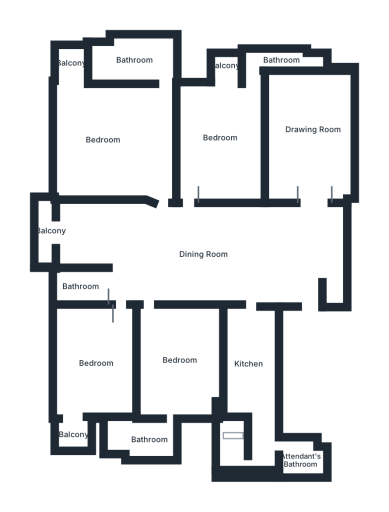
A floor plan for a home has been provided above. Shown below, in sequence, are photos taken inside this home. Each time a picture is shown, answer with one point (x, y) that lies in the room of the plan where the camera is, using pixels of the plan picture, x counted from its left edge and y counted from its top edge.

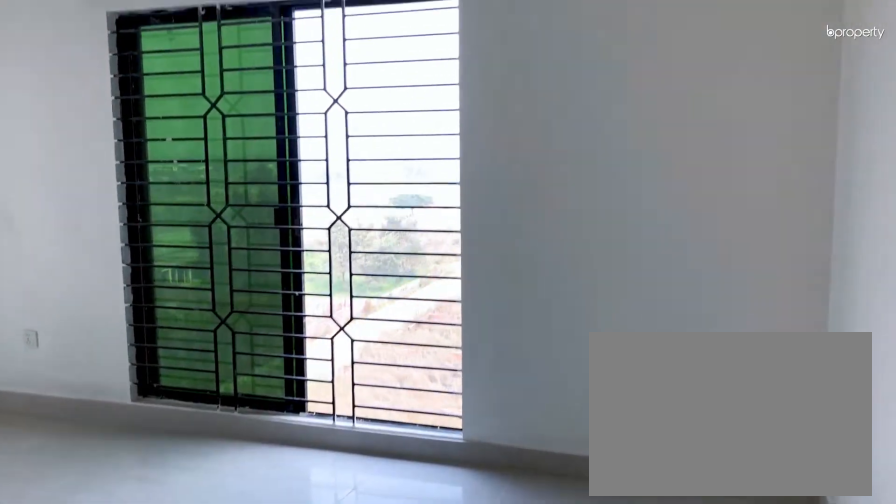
(89, 361)
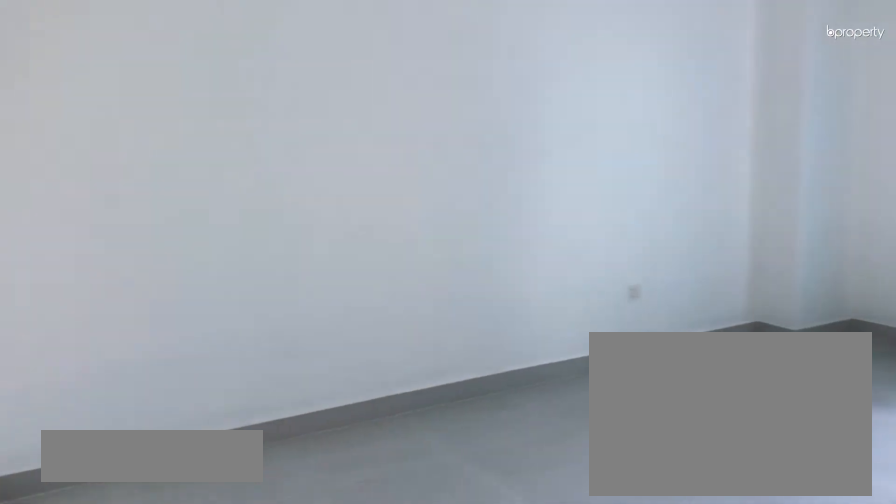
(179, 366)
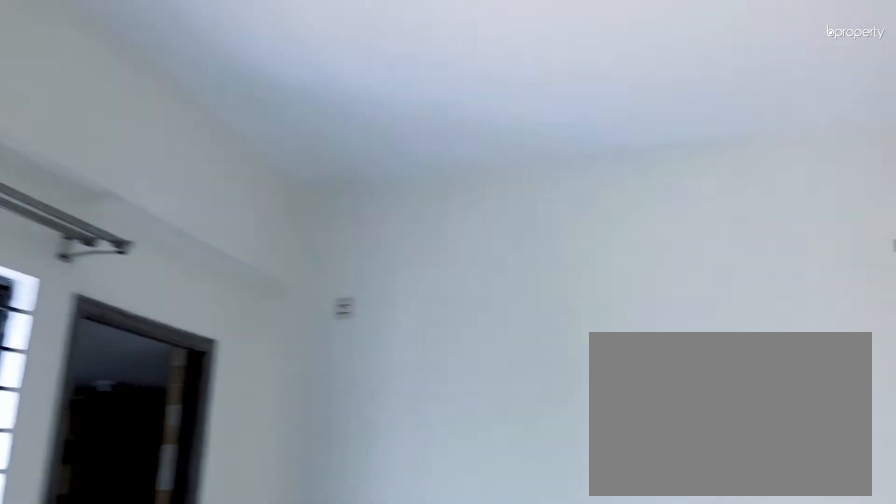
(179, 366)
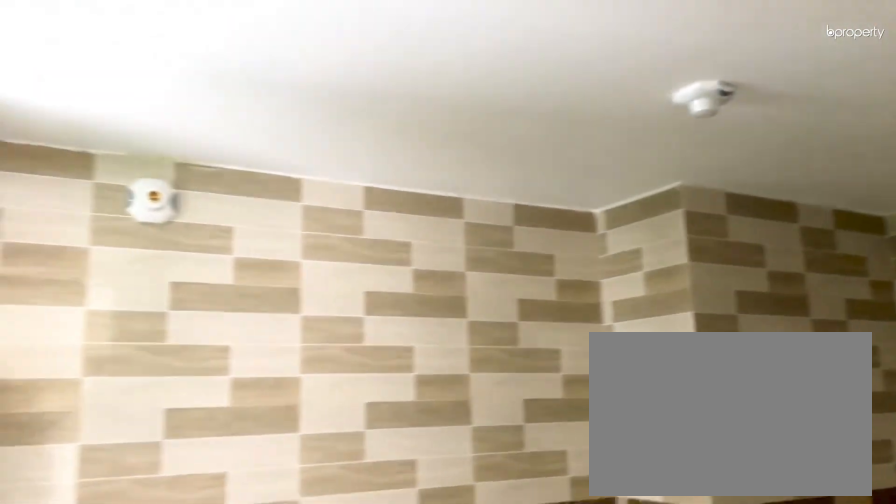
(150, 445)
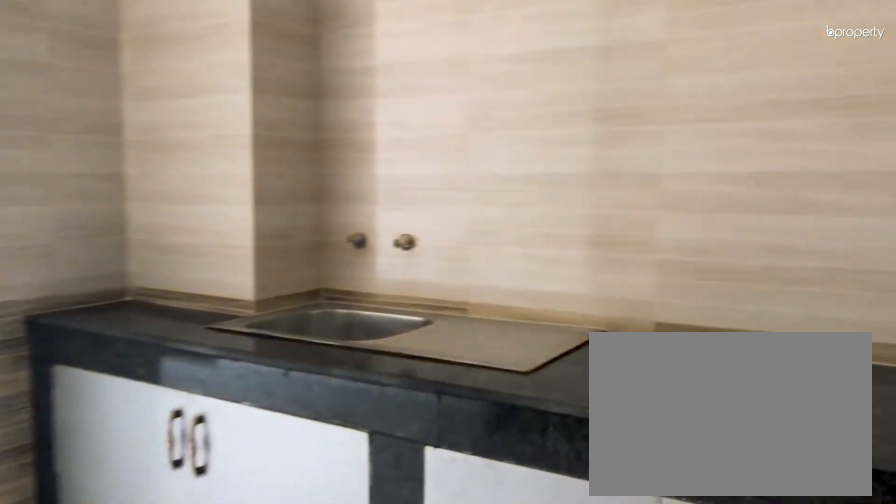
(249, 366)
